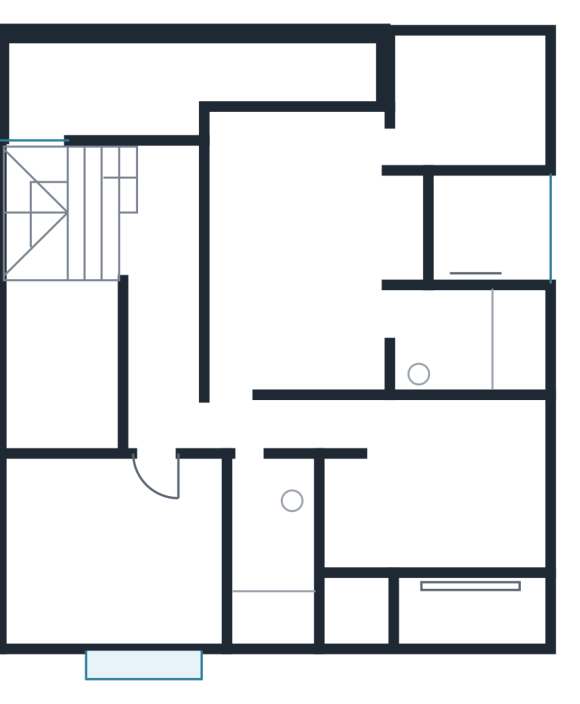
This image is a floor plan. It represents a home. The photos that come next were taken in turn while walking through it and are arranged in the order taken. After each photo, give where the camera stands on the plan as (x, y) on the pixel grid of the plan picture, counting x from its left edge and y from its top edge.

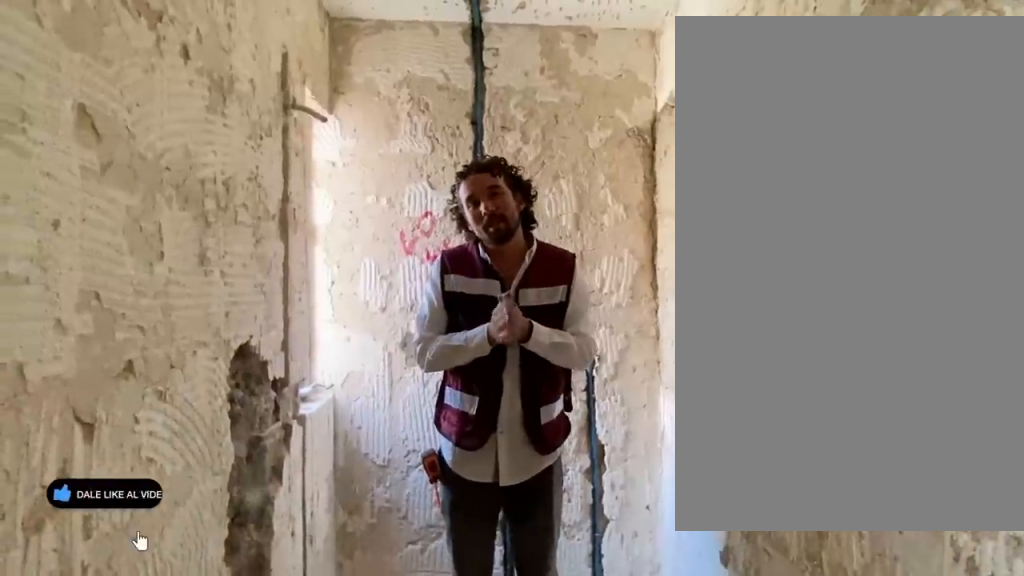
(254, 466)
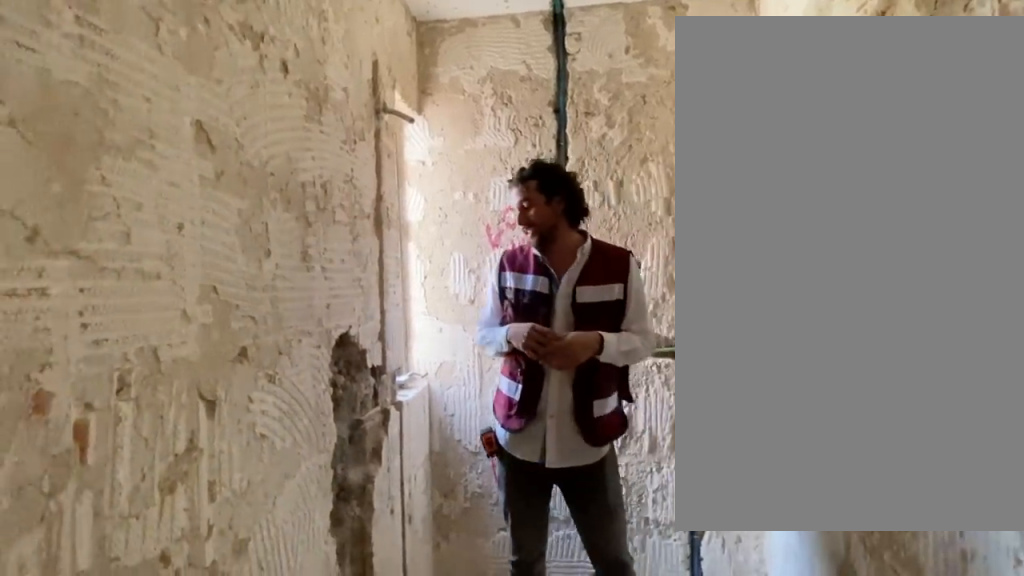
(251, 465)
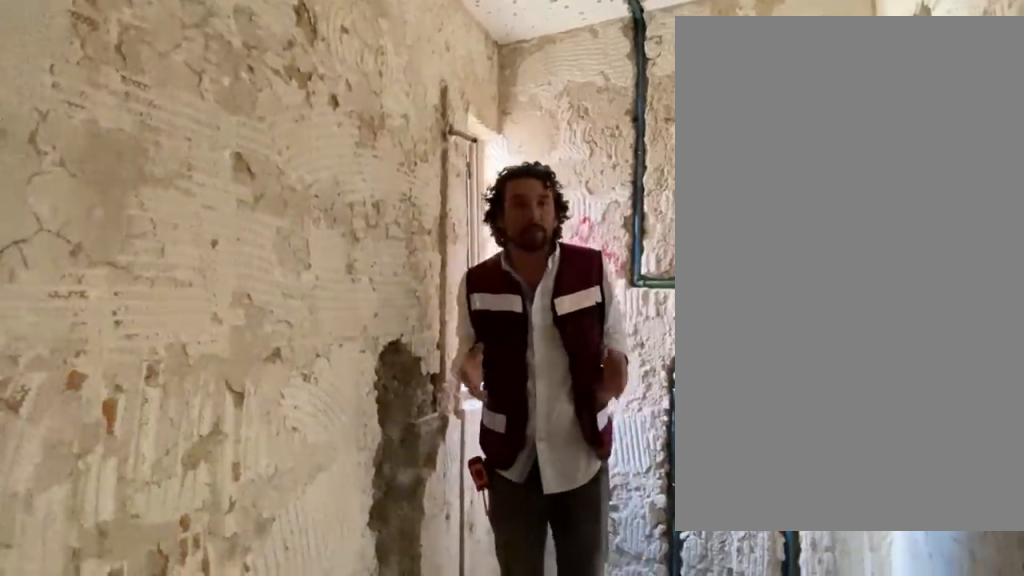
(251, 467)
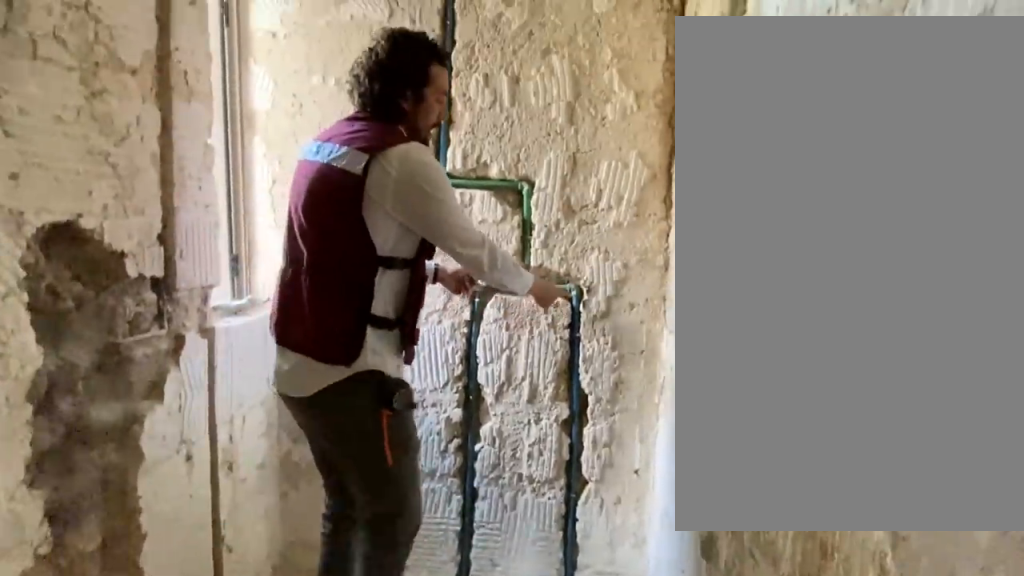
(262, 487)
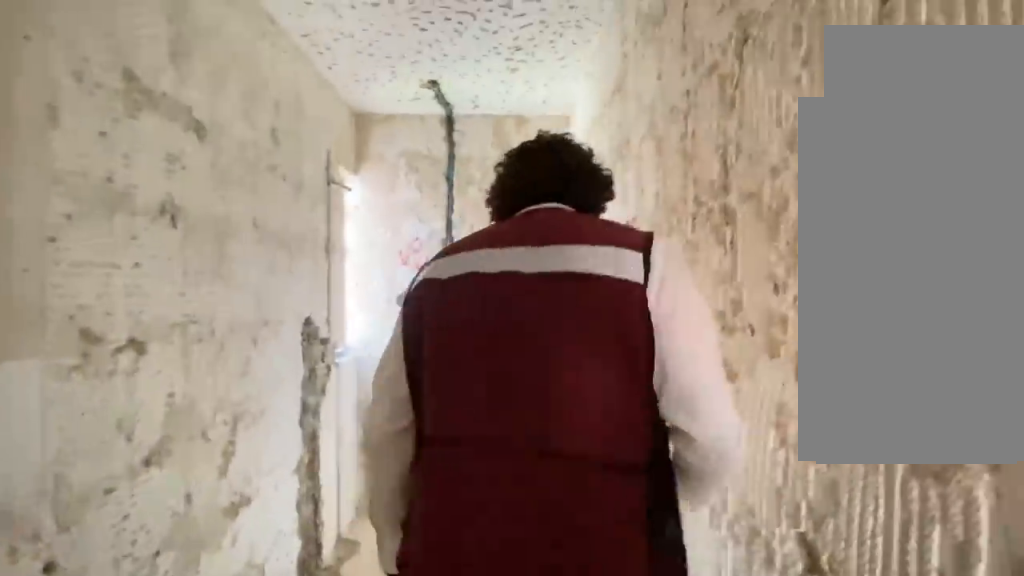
(259, 482)
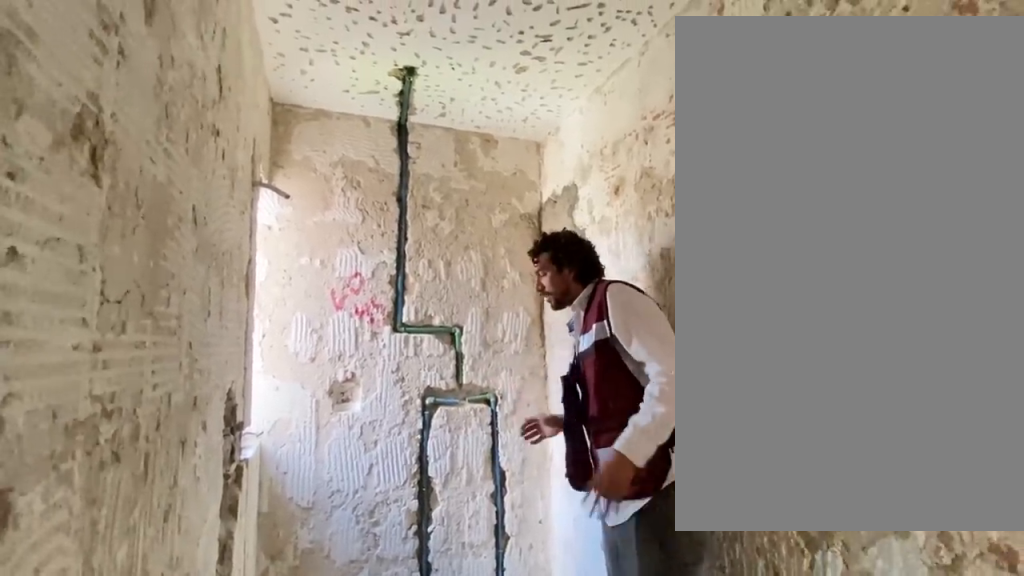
(257, 481)
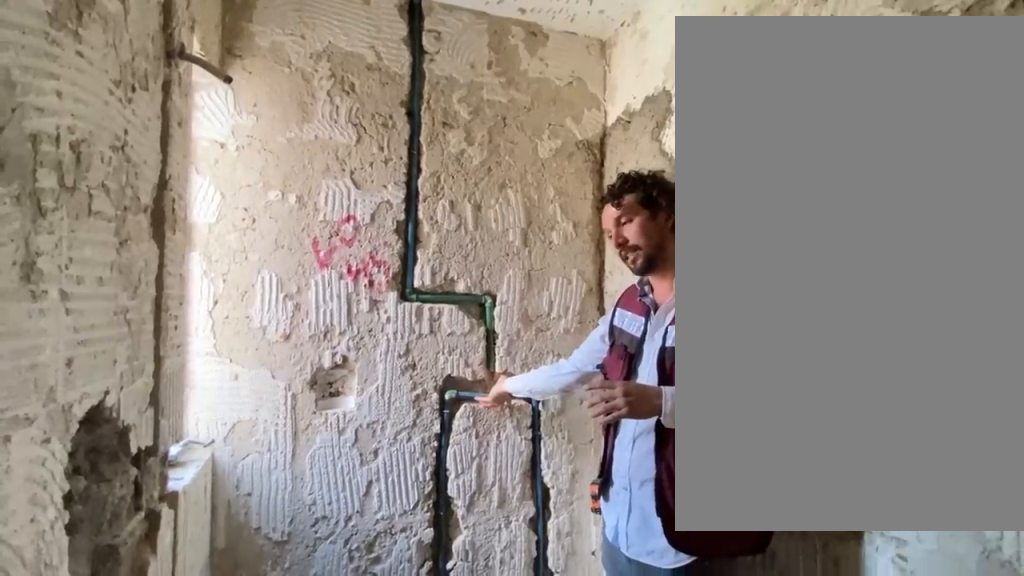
(271, 551)
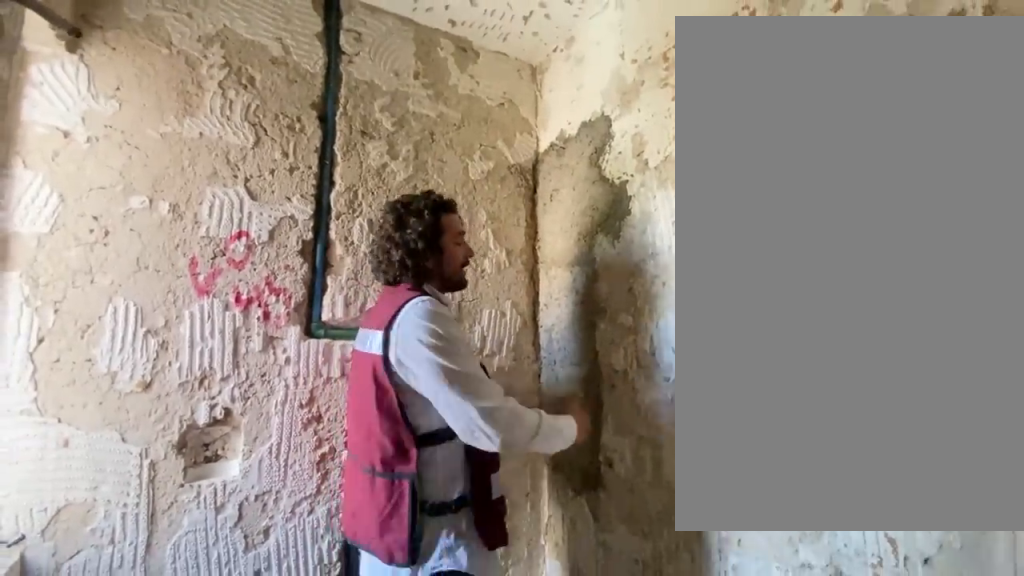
(262, 549)
